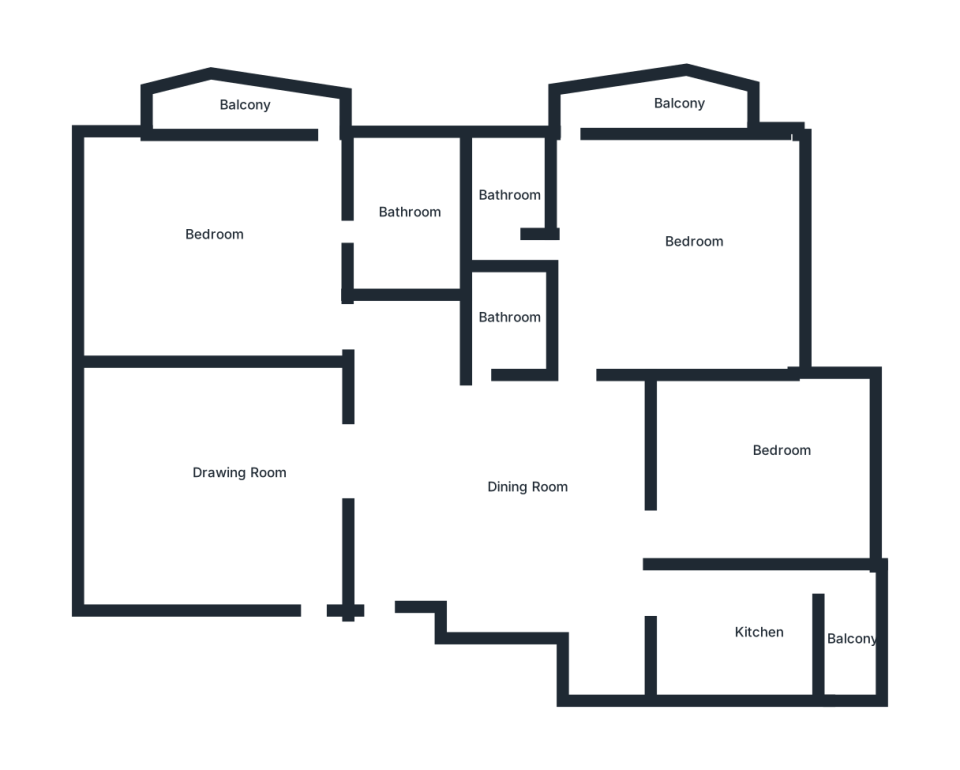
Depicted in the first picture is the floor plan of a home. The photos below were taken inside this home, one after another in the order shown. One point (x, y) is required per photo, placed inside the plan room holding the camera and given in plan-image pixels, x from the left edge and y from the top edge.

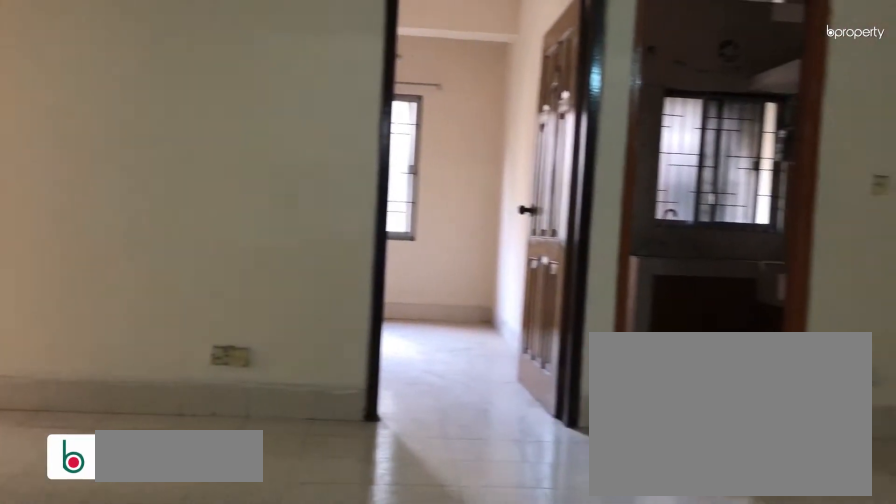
(519, 475)
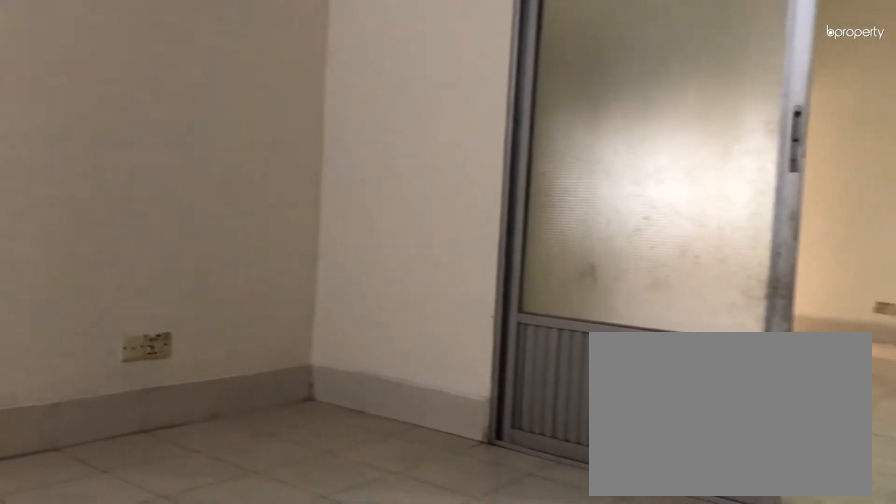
(194, 483)
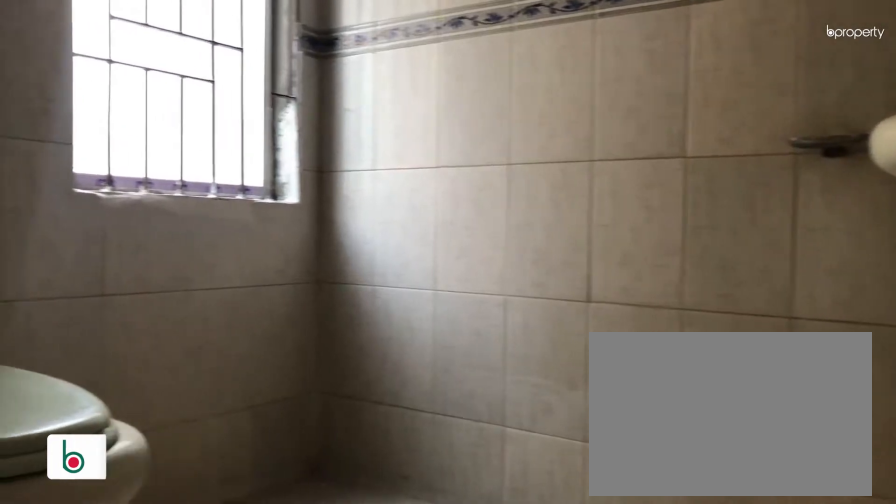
(404, 223)
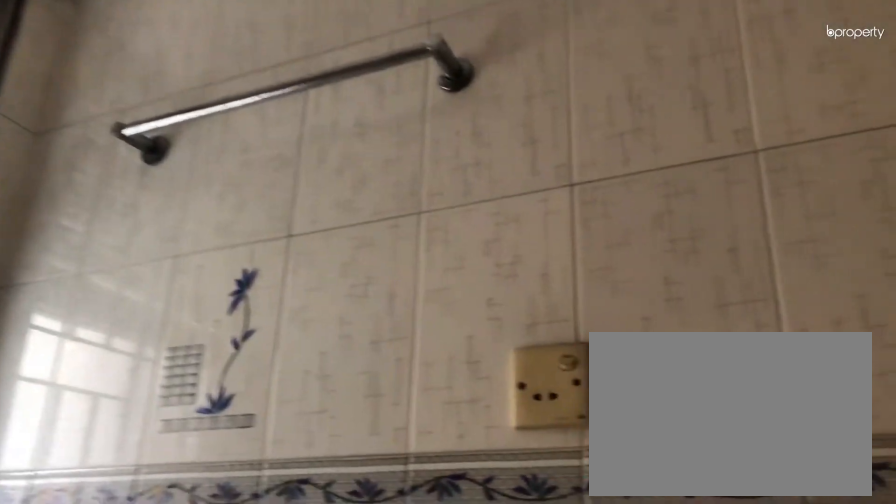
(404, 223)
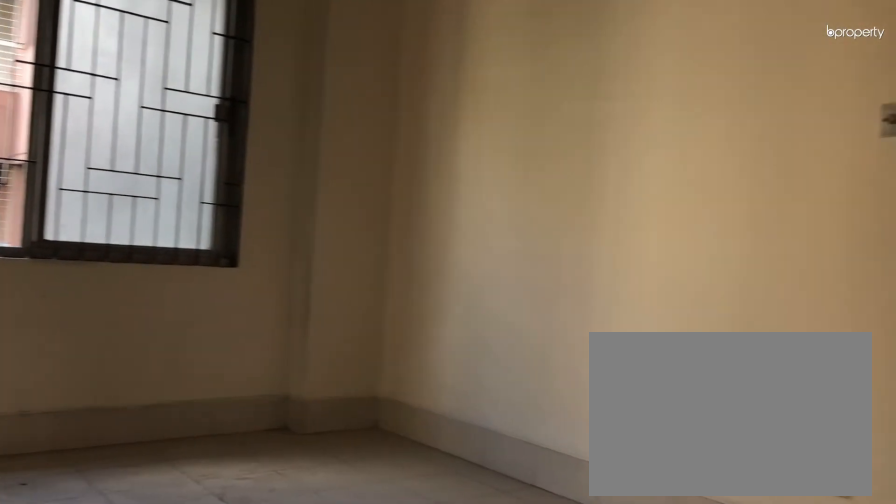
(677, 241)
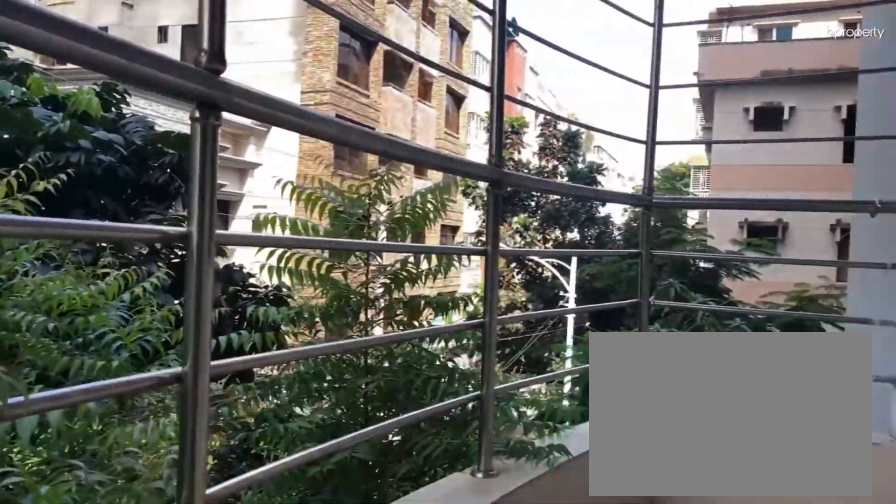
(669, 105)
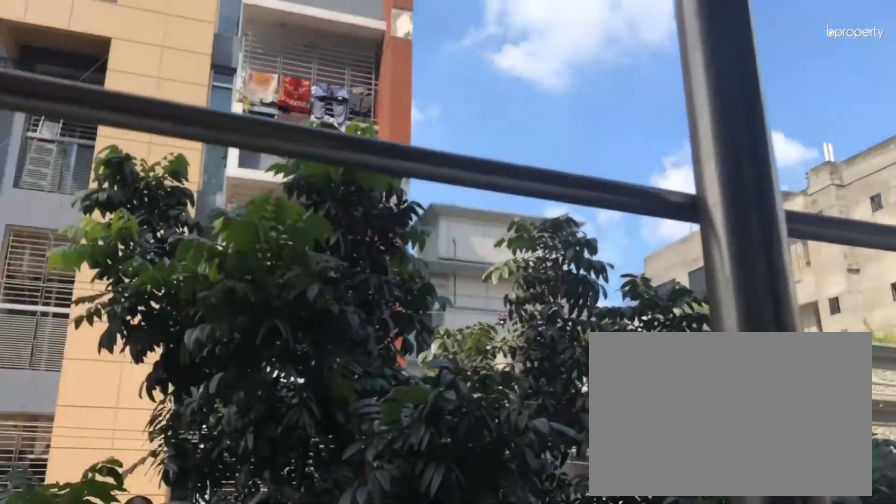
(670, 105)
